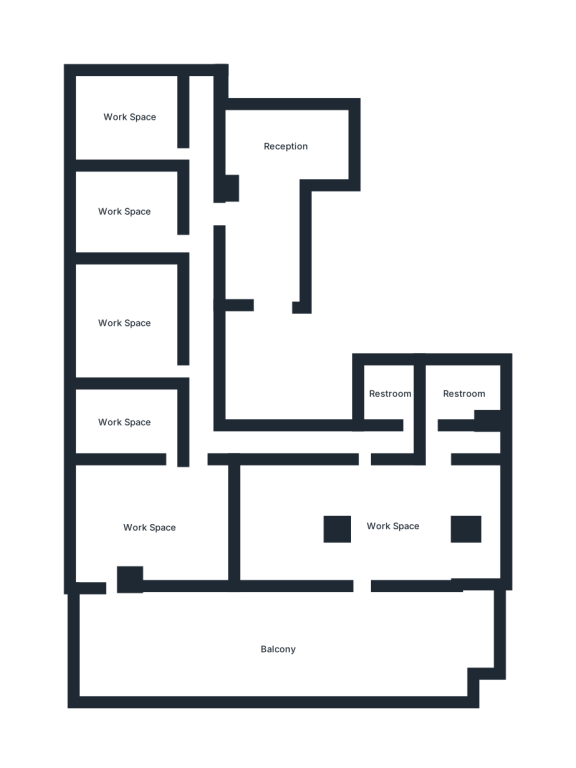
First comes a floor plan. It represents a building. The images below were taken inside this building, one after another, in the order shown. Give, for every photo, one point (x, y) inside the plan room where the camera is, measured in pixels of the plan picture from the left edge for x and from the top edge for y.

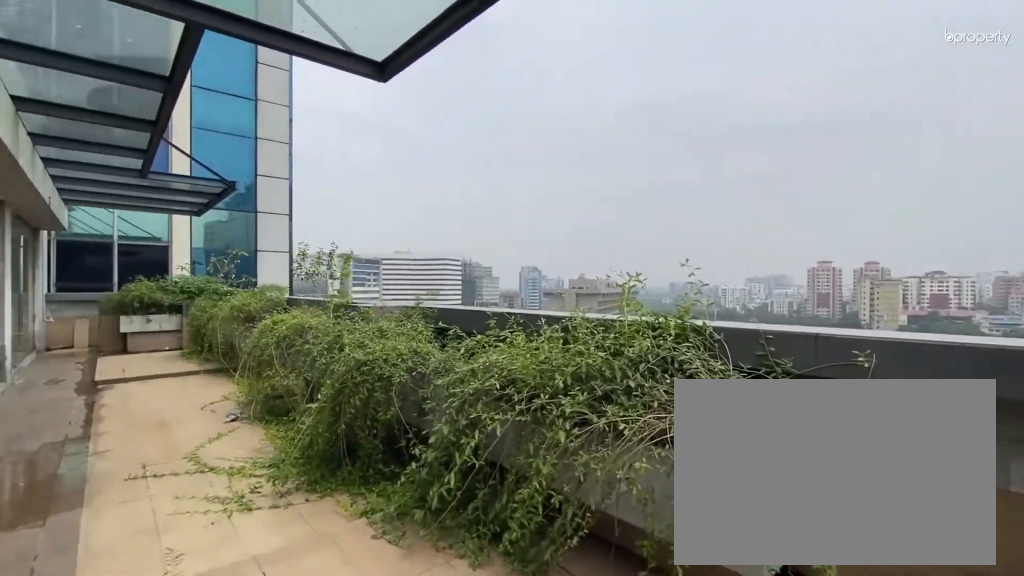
(160, 656)
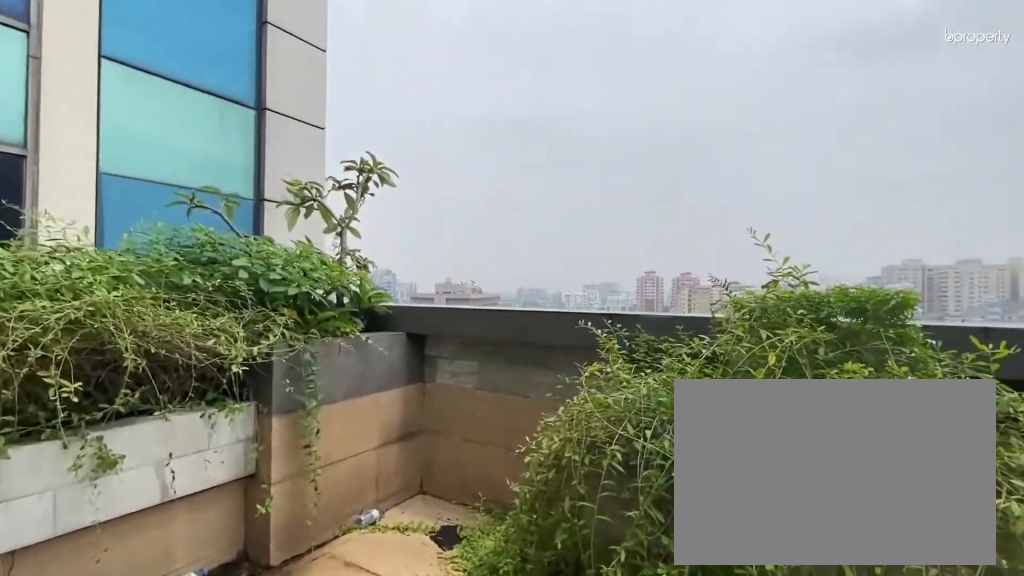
(336, 656)
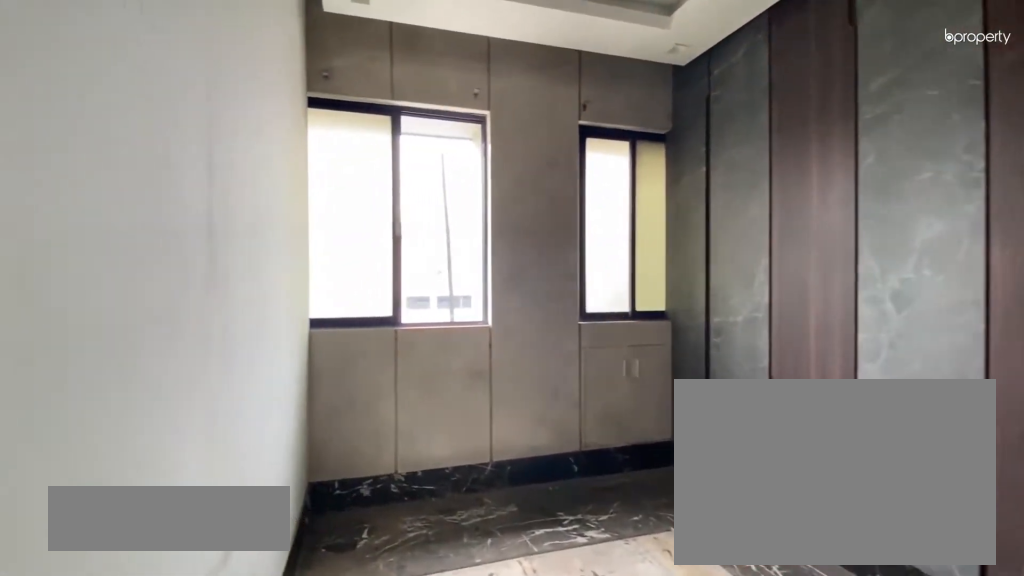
(123, 422)
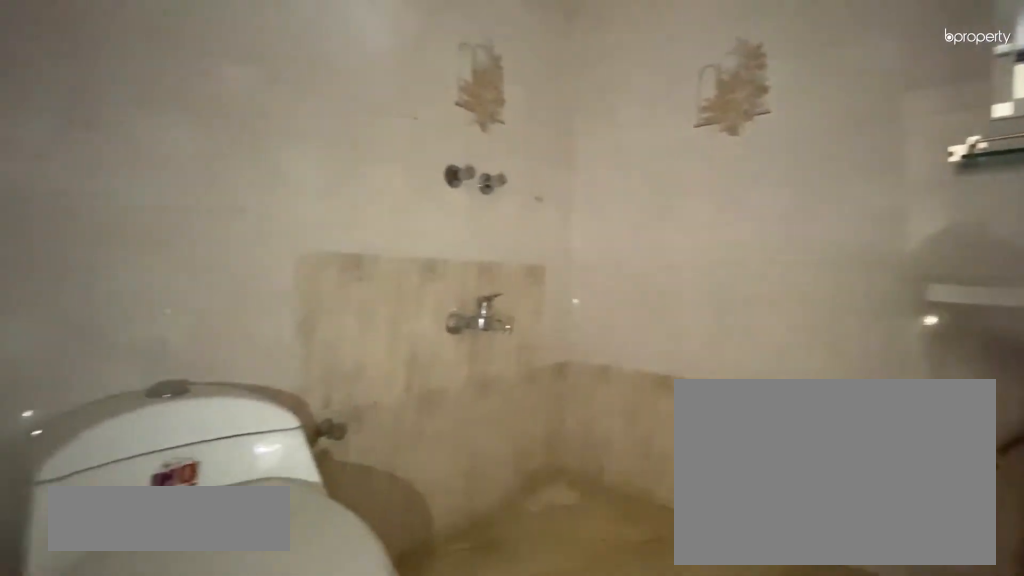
(394, 396)
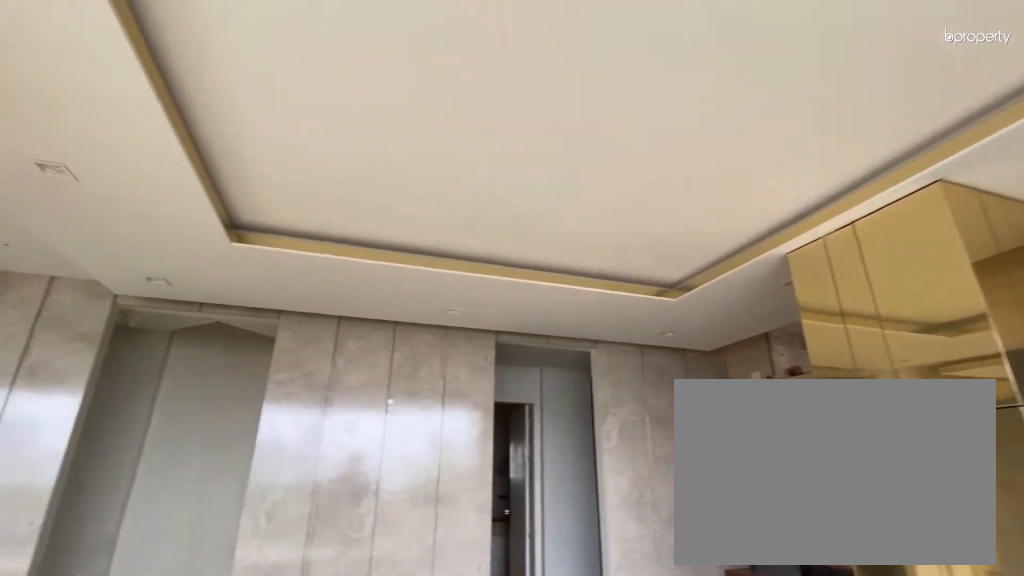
(376, 520)
